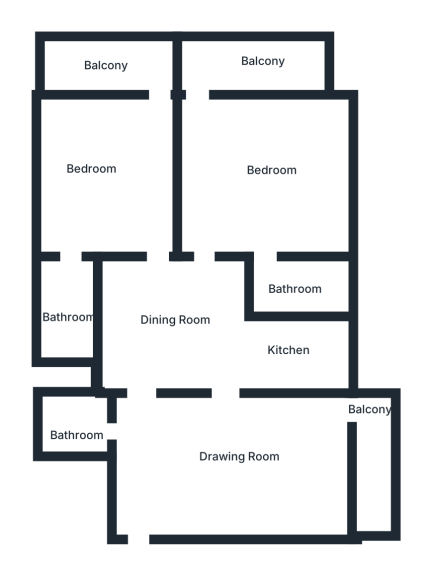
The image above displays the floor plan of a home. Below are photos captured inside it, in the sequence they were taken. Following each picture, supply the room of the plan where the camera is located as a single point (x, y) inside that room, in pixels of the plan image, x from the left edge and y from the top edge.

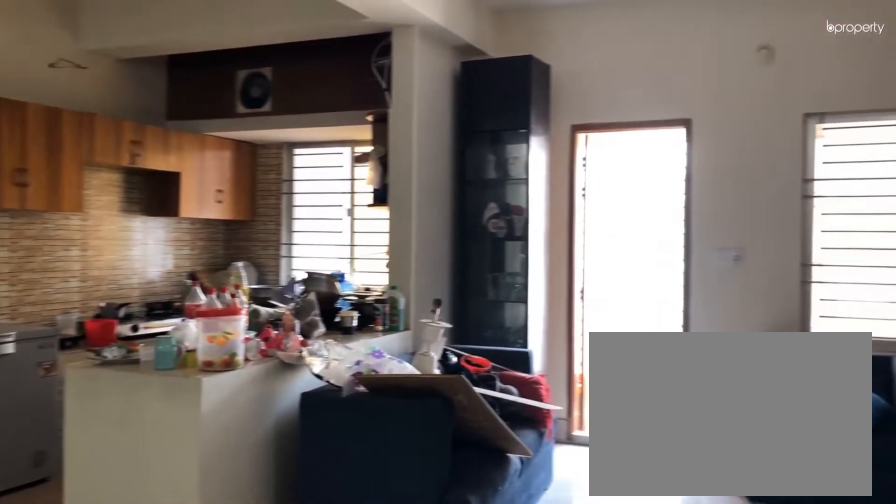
(228, 459)
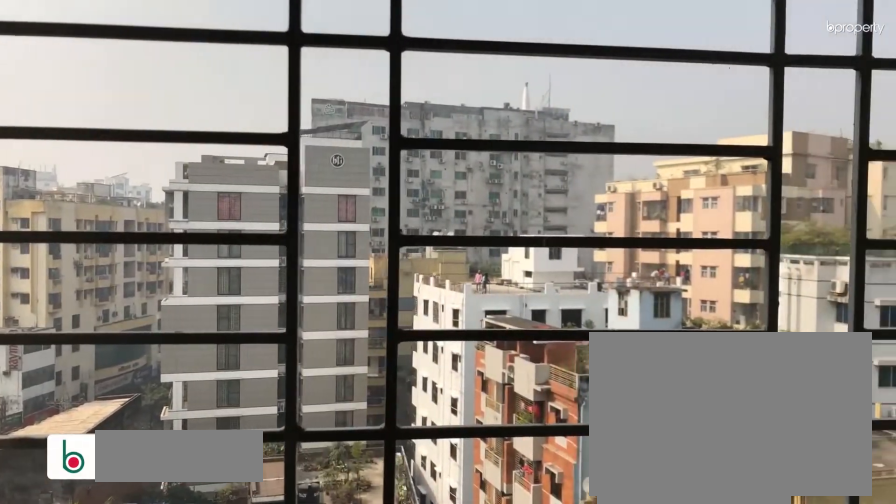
(379, 444)
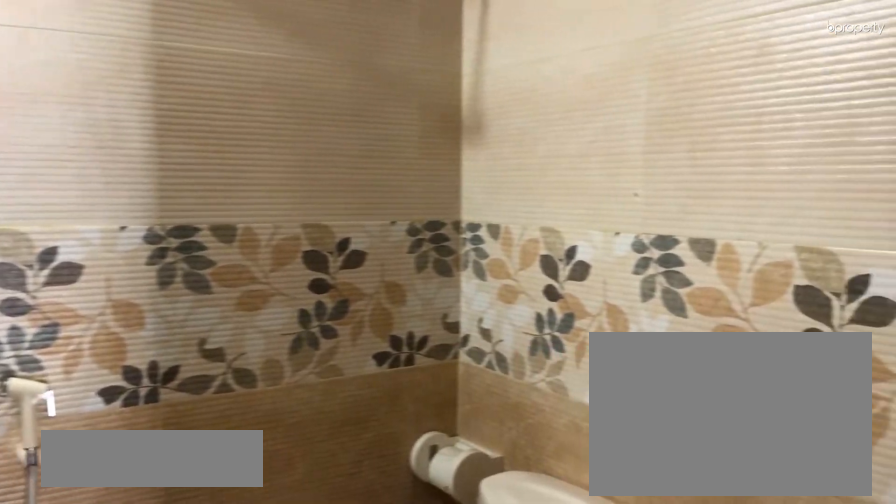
(78, 421)
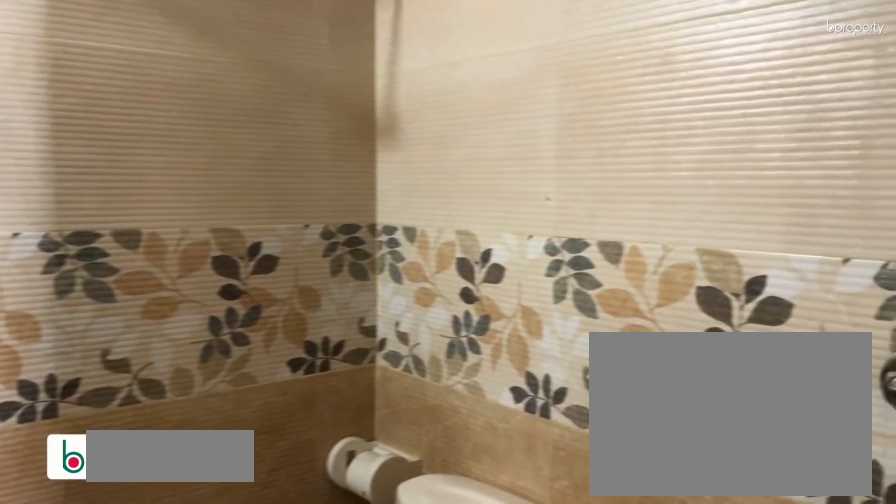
(78, 421)
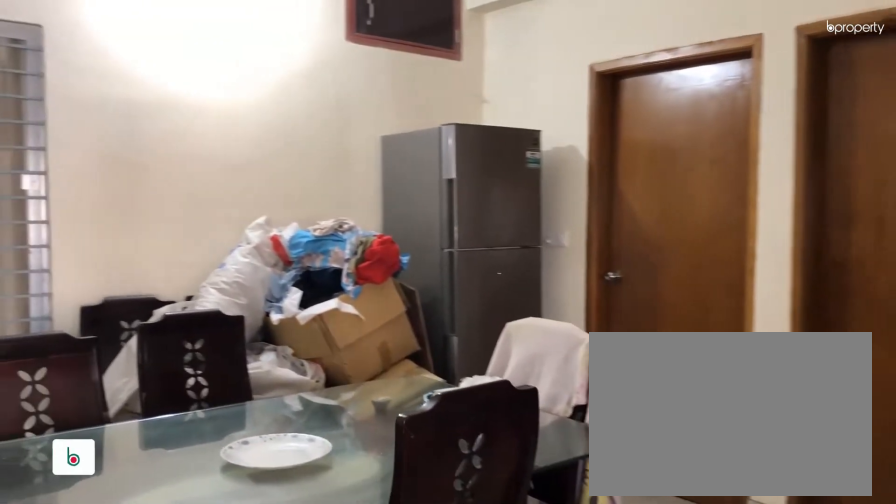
(180, 319)
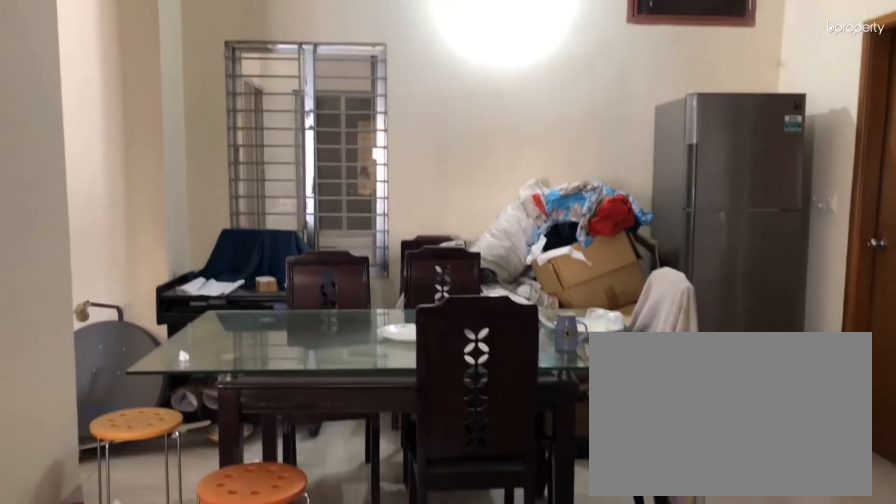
(180, 319)
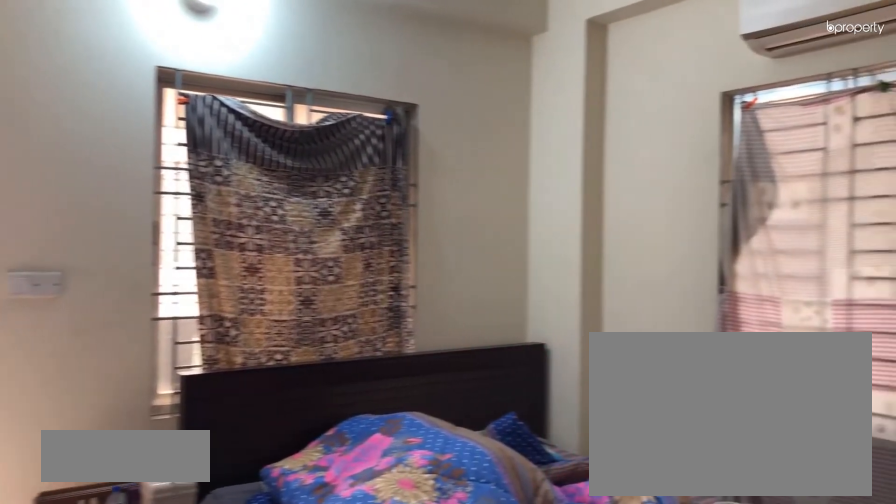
(271, 180)
